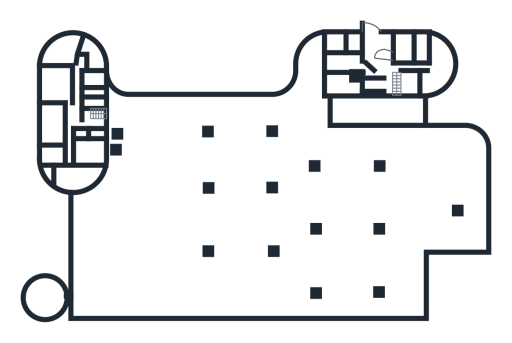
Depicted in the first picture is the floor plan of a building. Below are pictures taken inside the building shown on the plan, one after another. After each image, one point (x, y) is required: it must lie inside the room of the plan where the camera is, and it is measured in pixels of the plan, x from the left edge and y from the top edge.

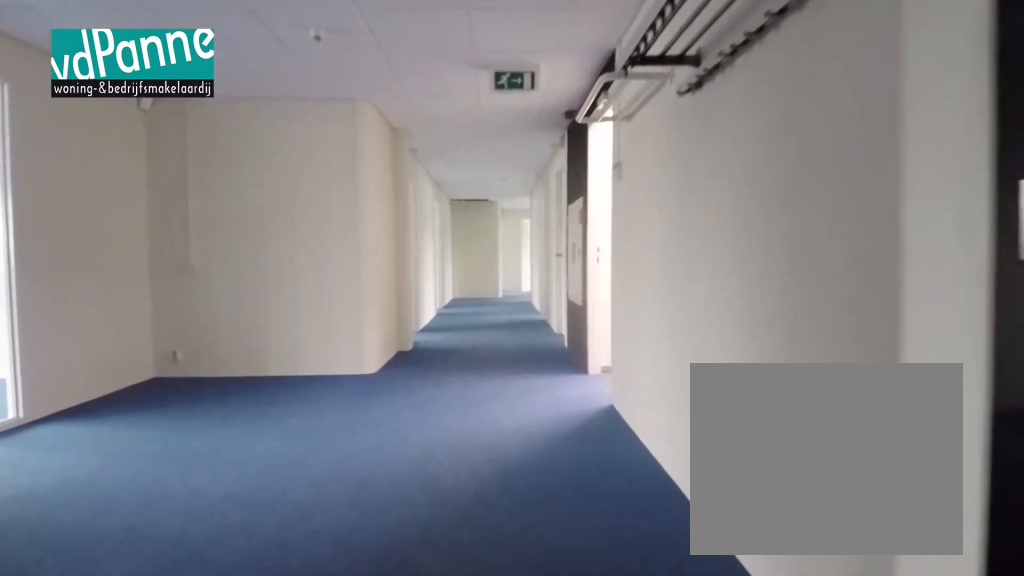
(78, 112)
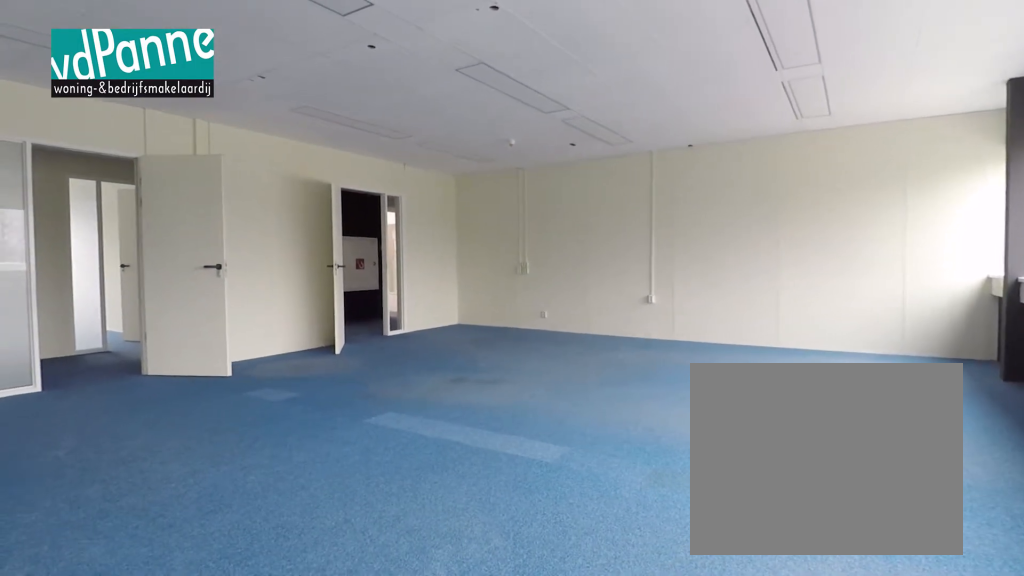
(56, 83)
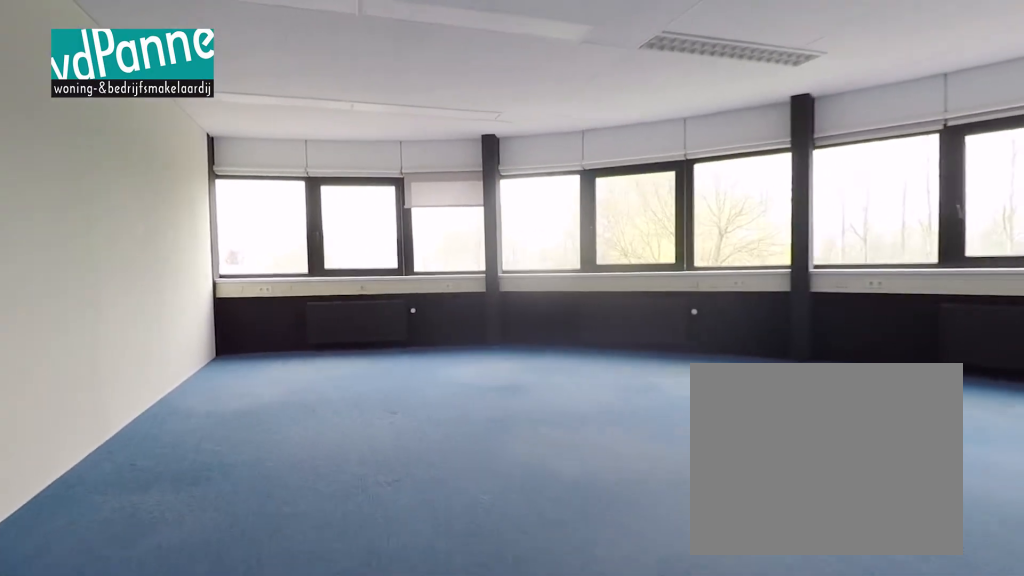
(62, 50)
